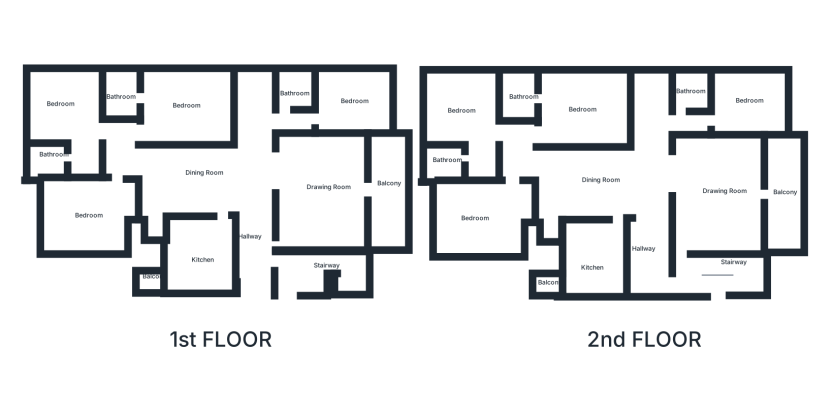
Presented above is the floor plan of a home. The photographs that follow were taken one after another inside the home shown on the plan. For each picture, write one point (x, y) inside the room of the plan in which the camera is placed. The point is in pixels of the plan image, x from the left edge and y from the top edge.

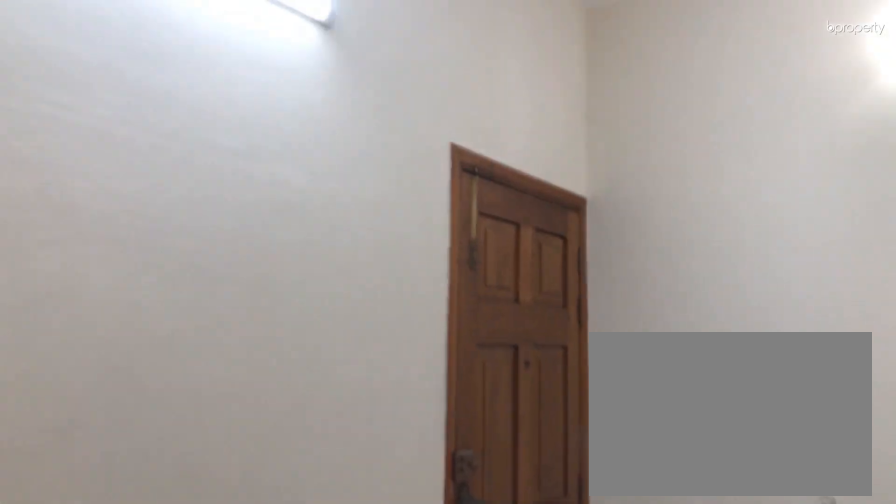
(725, 197)
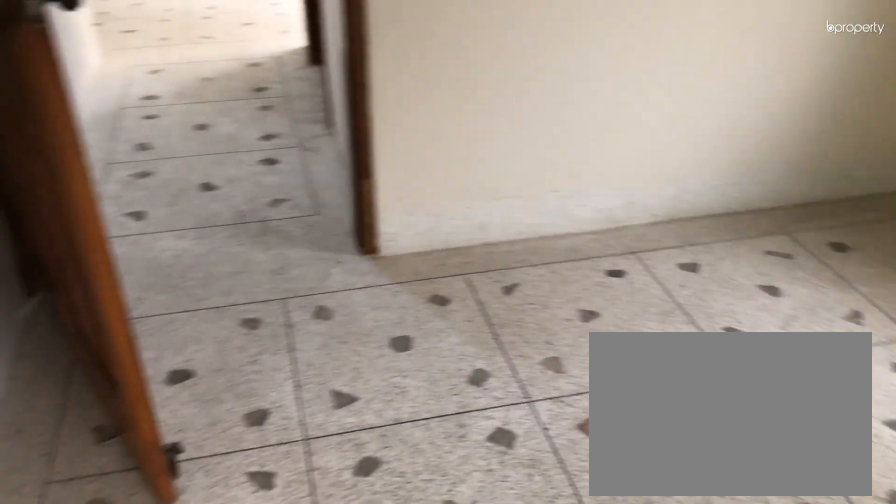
(752, 105)
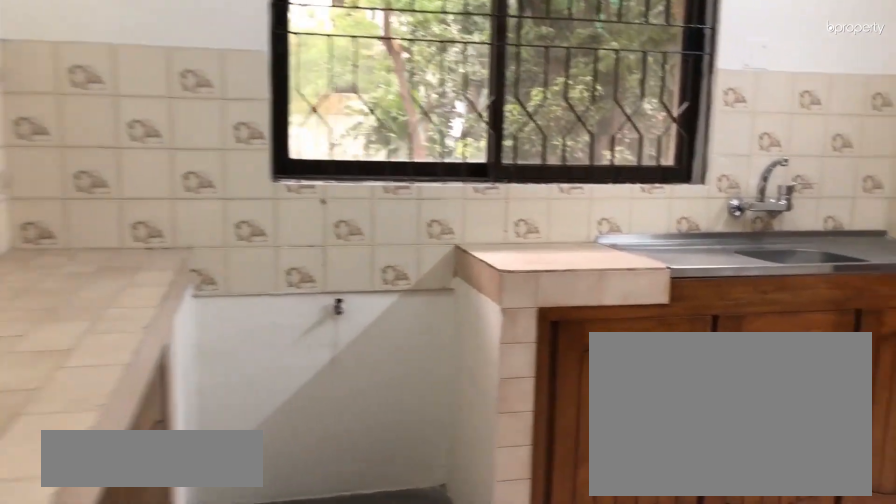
(595, 256)
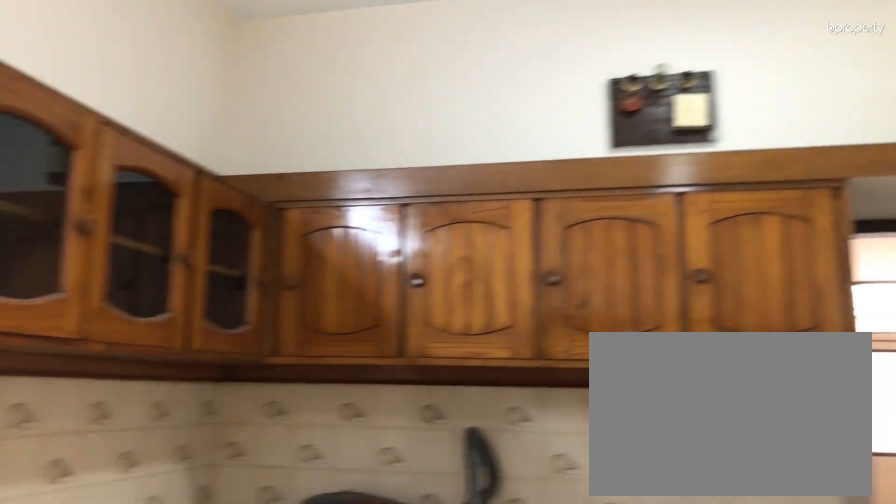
(600, 251)
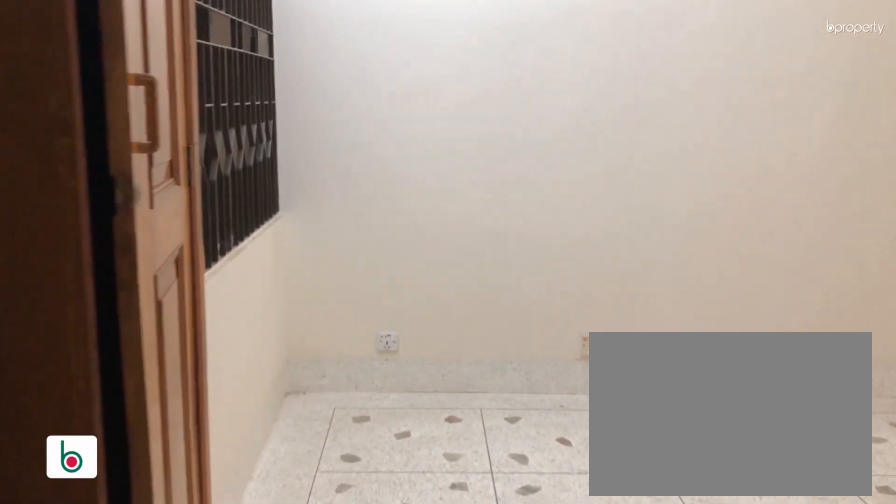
(492, 210)
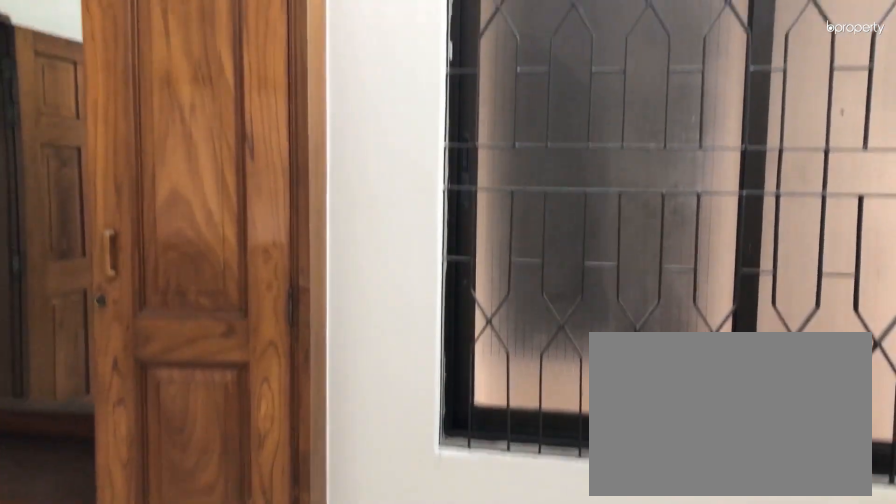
(493, 207)
